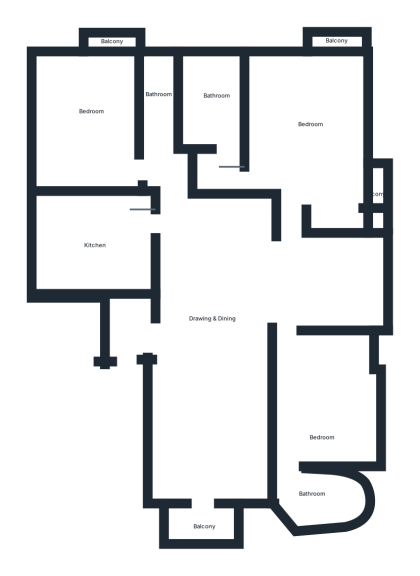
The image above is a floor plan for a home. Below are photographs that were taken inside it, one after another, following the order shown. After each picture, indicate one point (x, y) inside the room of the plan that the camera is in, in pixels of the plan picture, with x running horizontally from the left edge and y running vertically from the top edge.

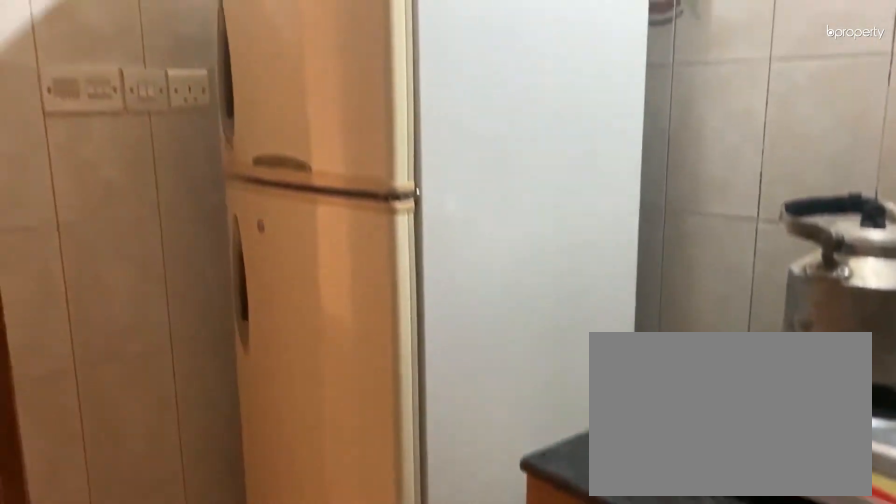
(92, 242)
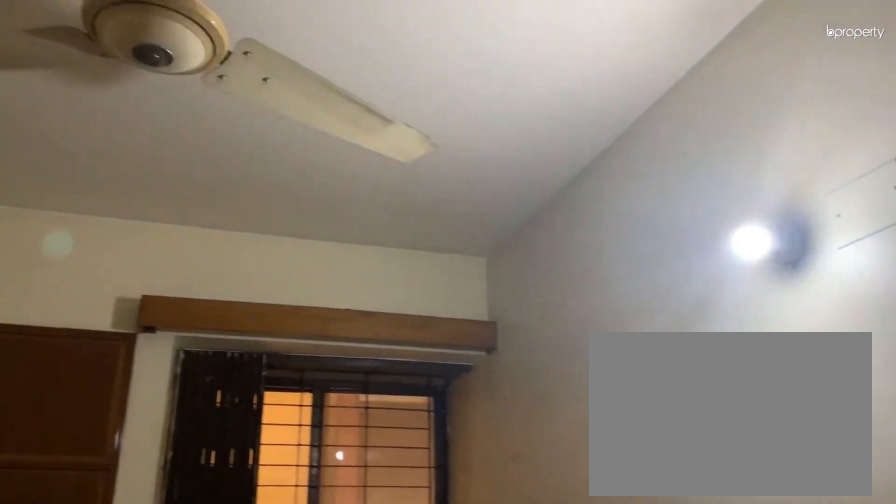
(92, 114)
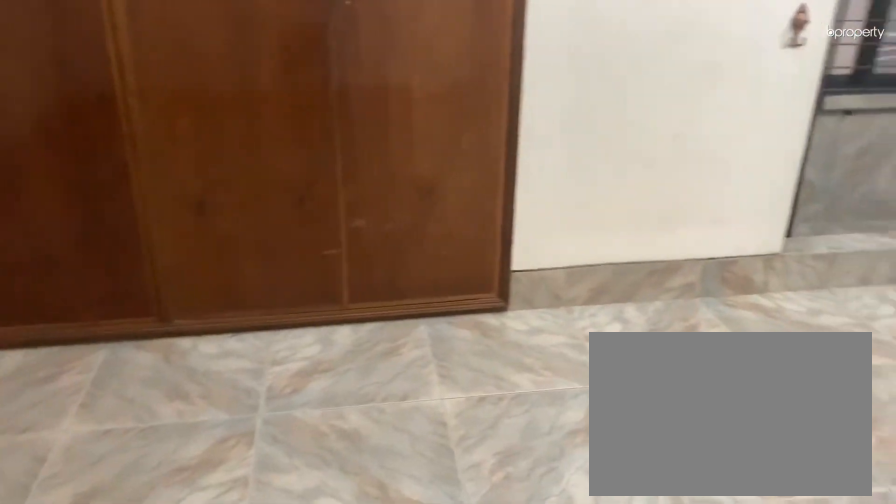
(311, 125)
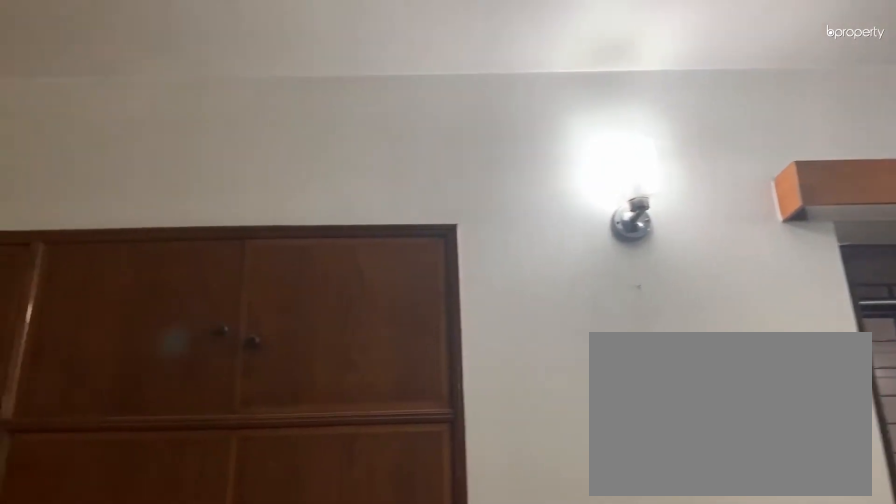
(311, 125)
